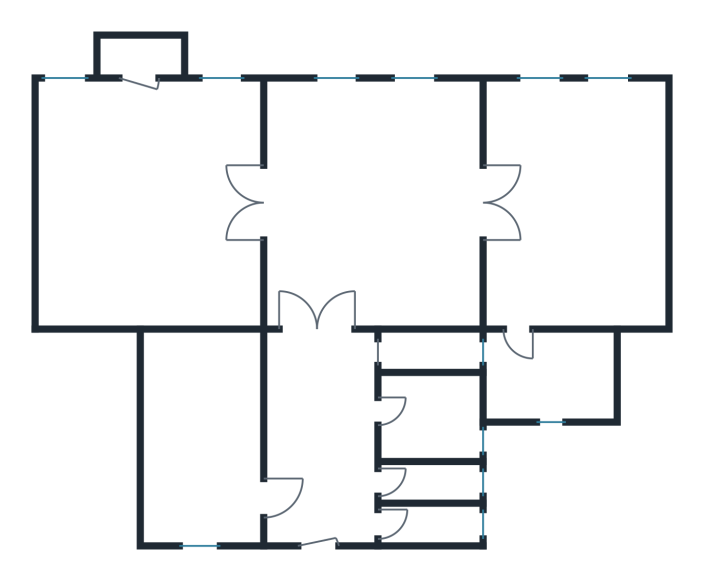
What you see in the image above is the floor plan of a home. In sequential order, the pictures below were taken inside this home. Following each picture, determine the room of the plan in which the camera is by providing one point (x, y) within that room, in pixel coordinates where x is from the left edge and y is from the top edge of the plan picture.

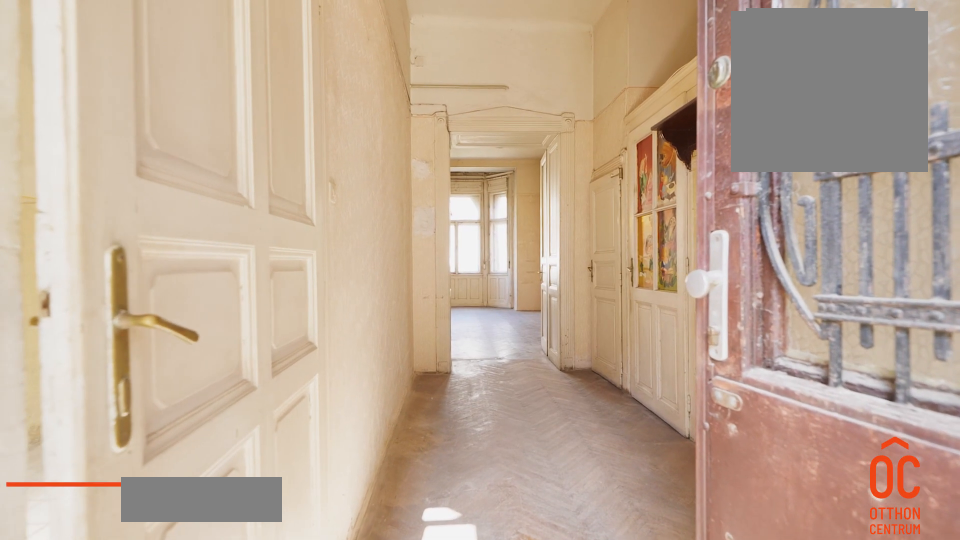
(322, 435)
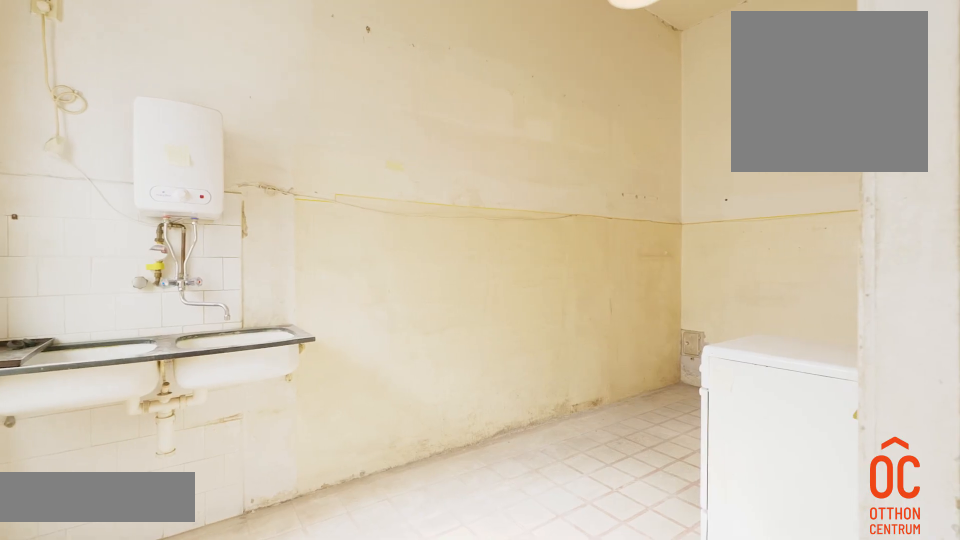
(197, 435)
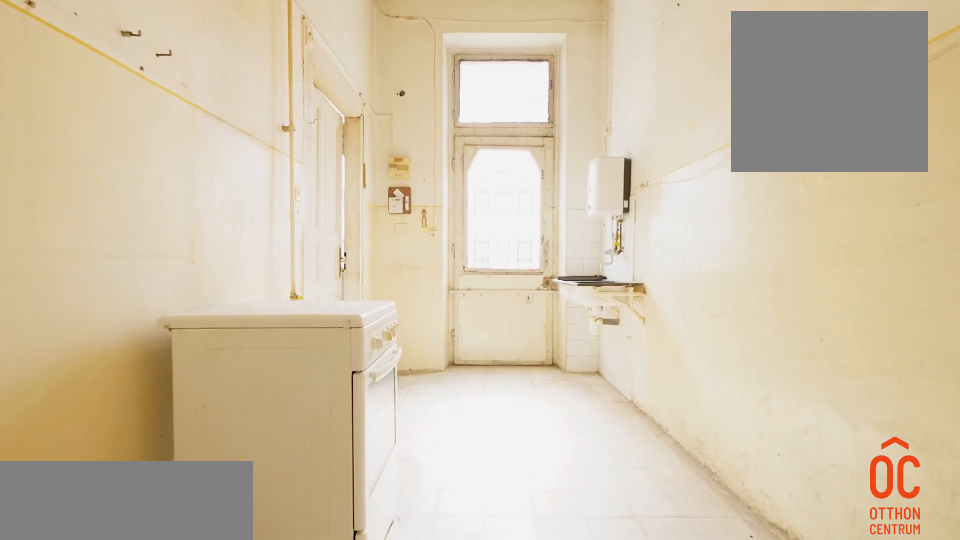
(197, 434)
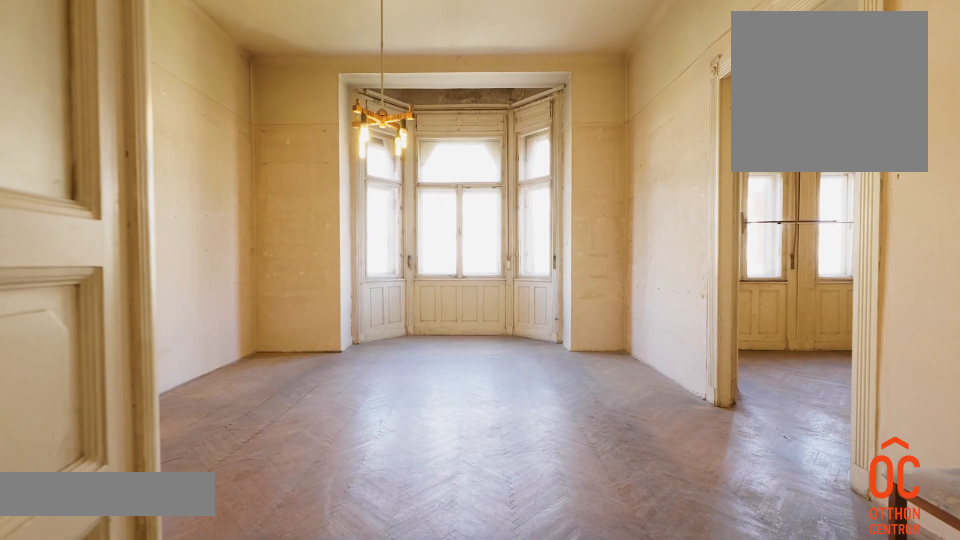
(373, 203)
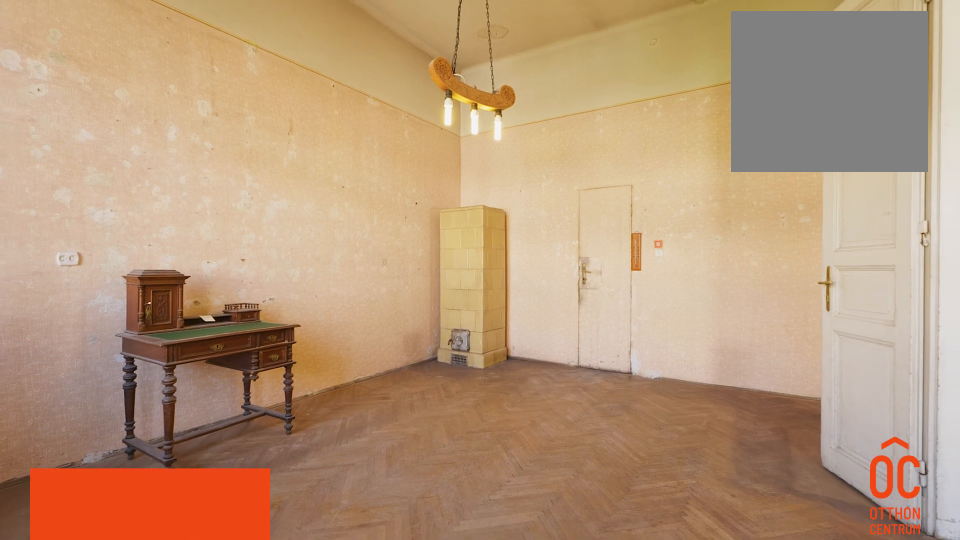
(585, 203)
